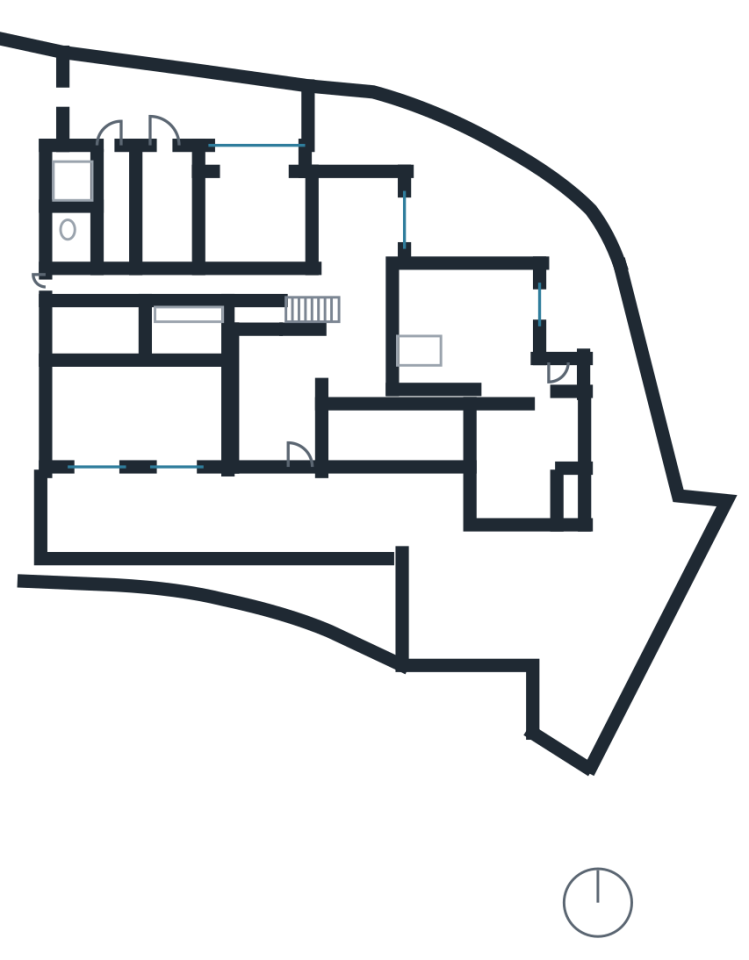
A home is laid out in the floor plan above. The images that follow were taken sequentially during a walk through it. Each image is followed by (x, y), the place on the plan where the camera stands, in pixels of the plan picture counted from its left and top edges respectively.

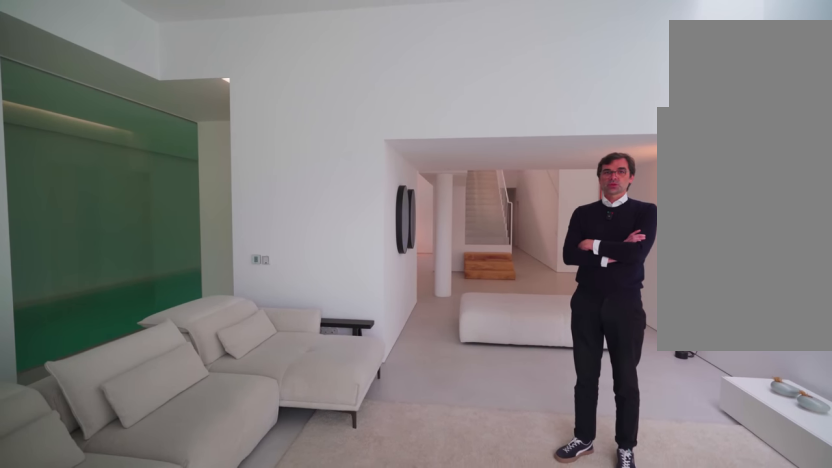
(509, 316)
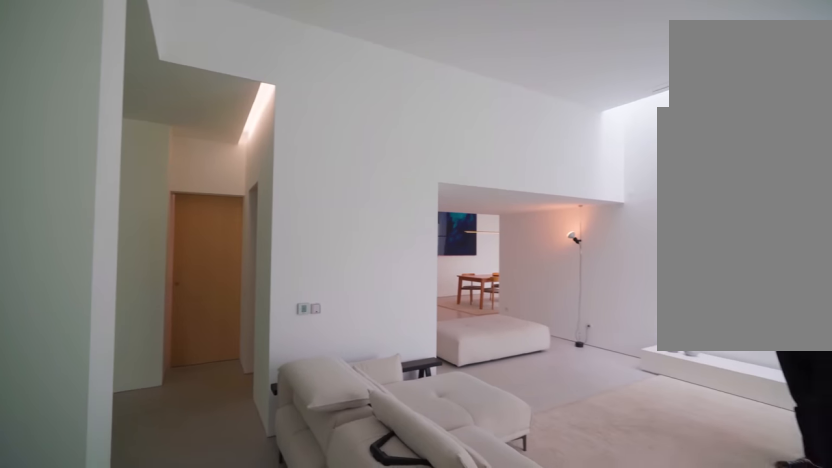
(476, 371)
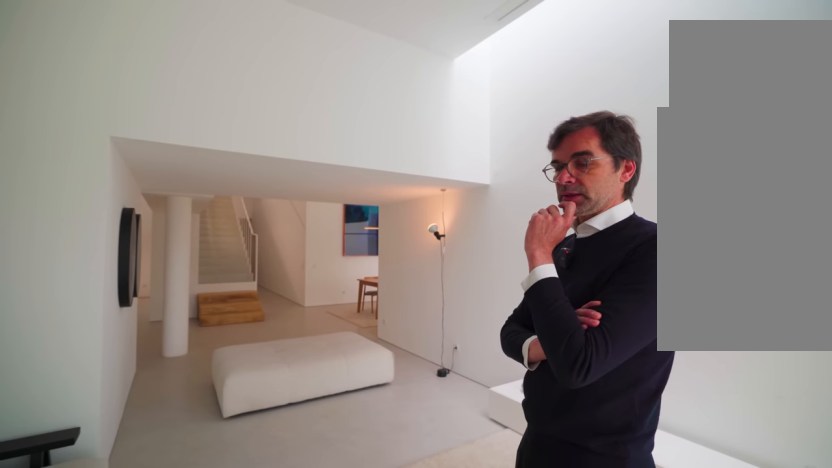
(515, 347)
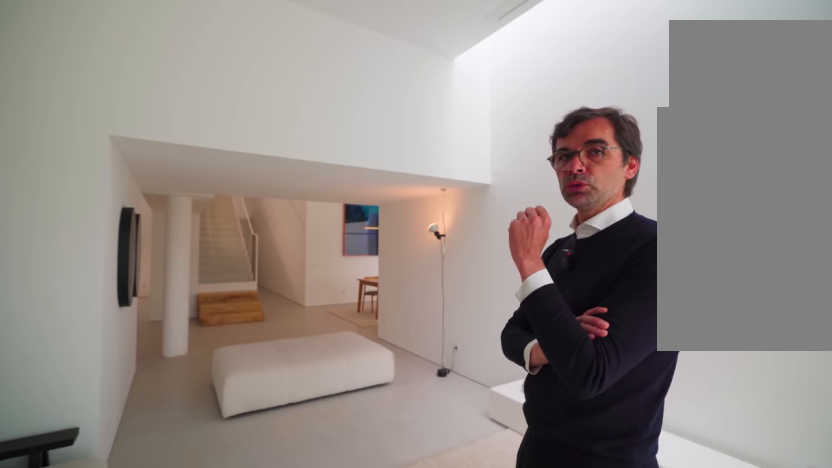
(515, 347)
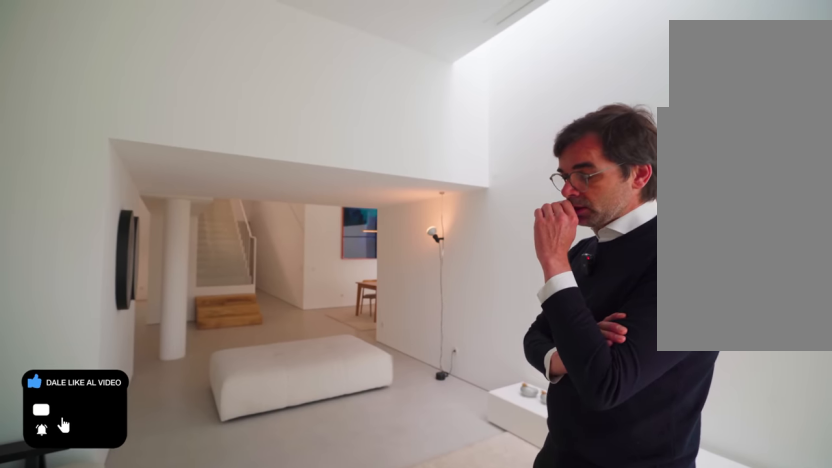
(515, 347)
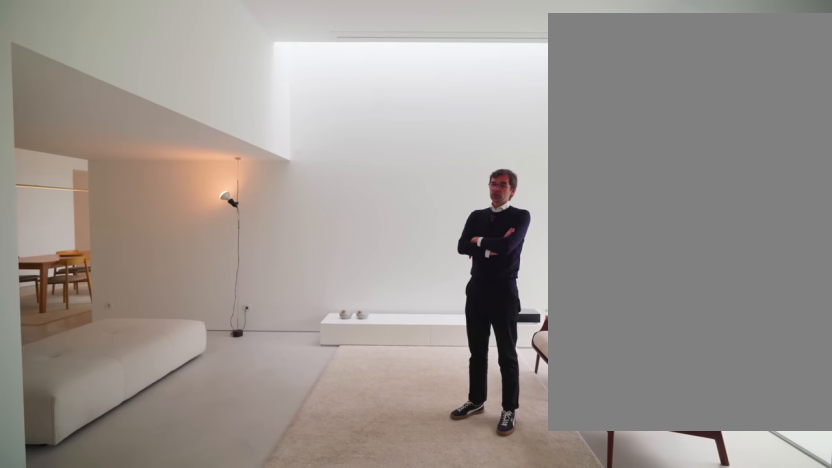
(507, 340)
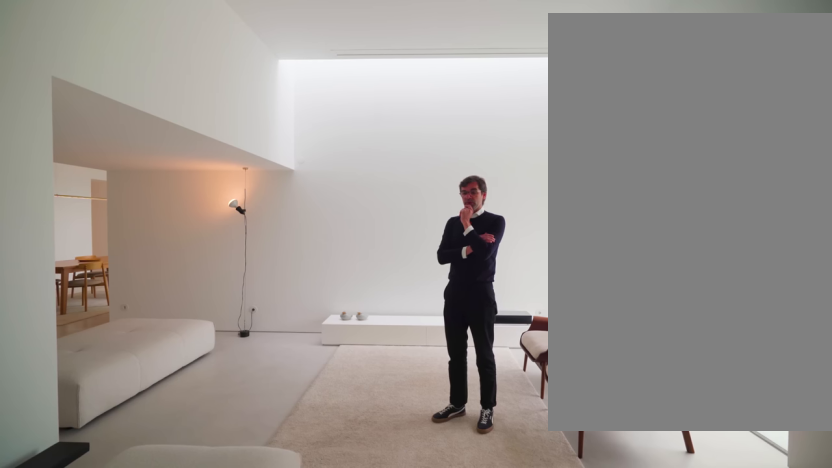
(495, 340)
